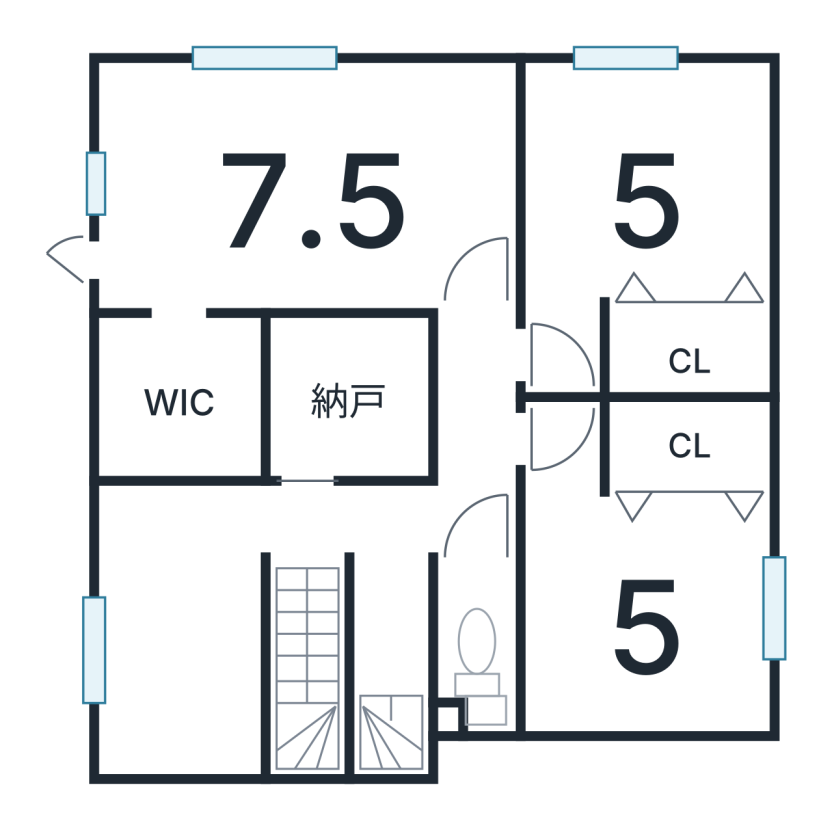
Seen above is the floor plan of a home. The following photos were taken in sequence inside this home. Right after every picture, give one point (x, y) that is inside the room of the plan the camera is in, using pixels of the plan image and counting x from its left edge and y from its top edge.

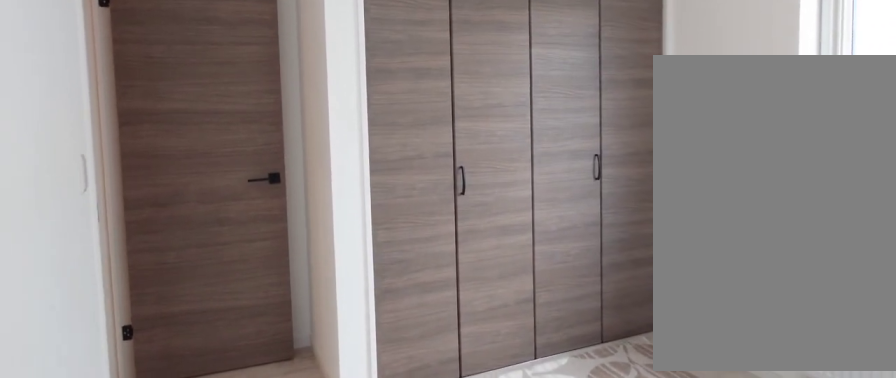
(641, 628)
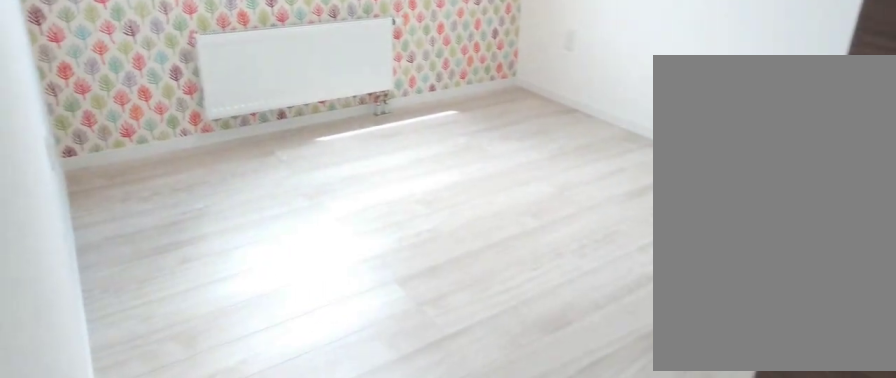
(638, 206)
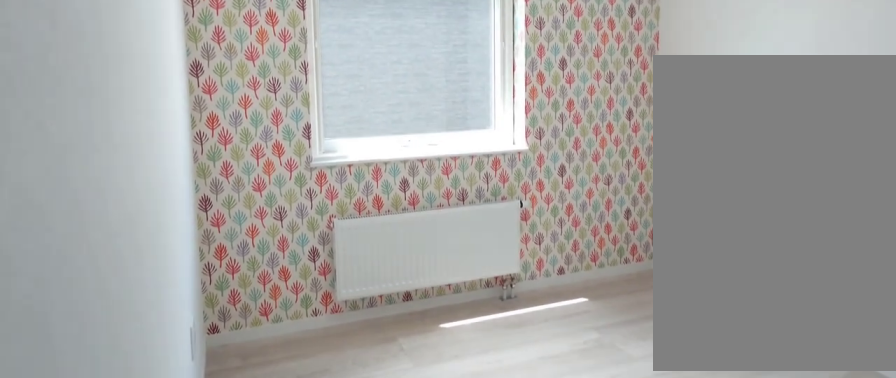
(638, 206)
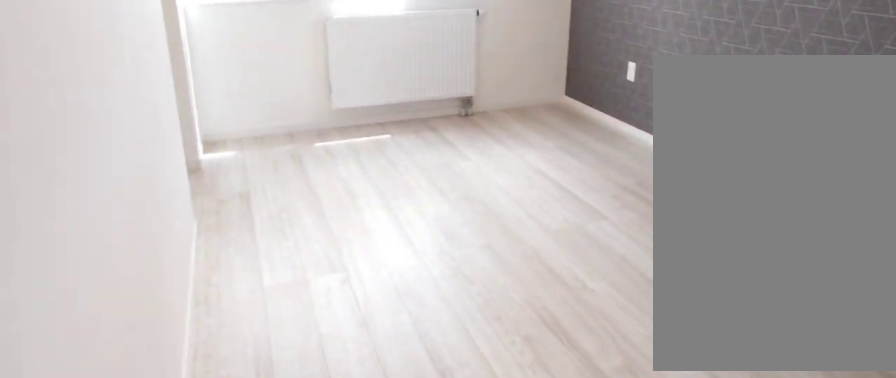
(297, 196)
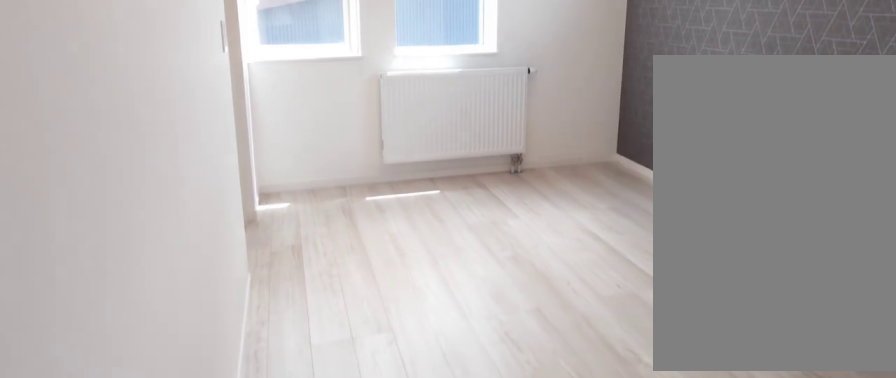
(297, 196)
